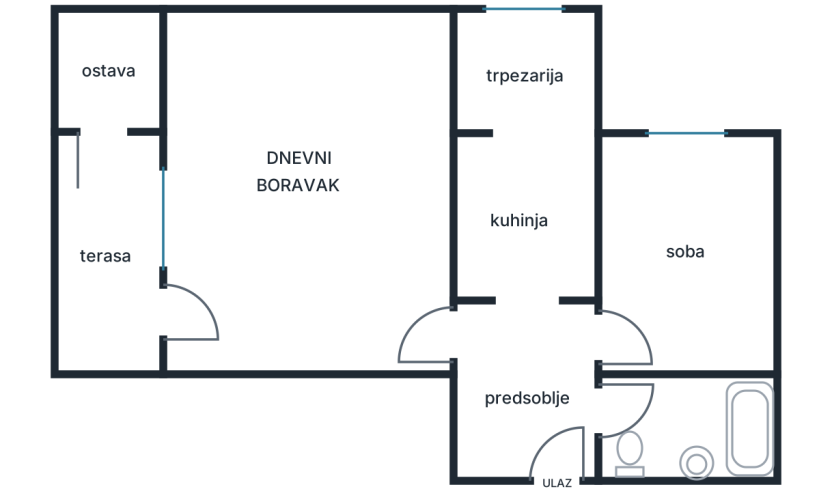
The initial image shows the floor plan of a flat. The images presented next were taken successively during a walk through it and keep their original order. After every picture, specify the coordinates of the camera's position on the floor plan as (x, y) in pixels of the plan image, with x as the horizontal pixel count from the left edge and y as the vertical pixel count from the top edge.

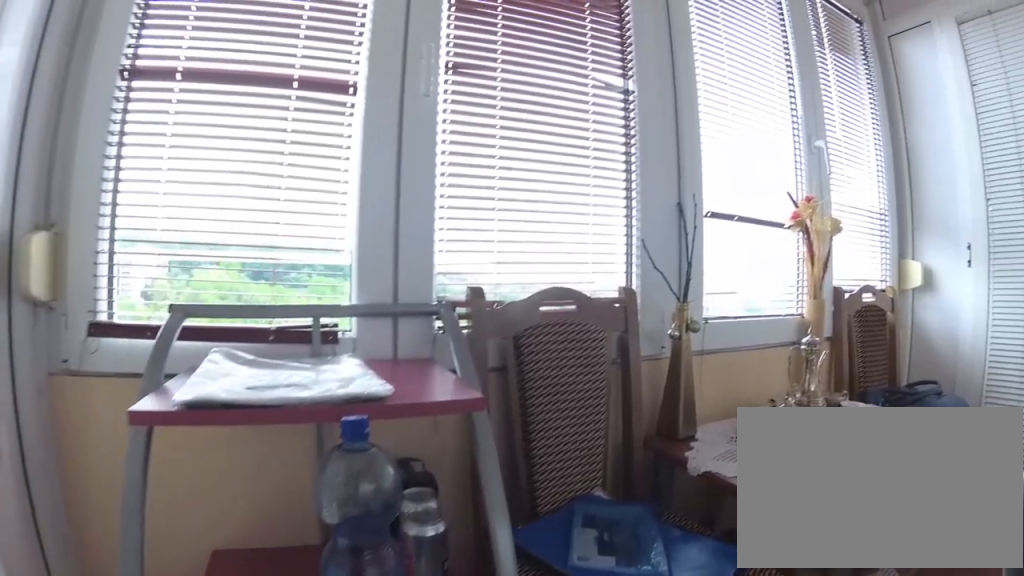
(142, 317)
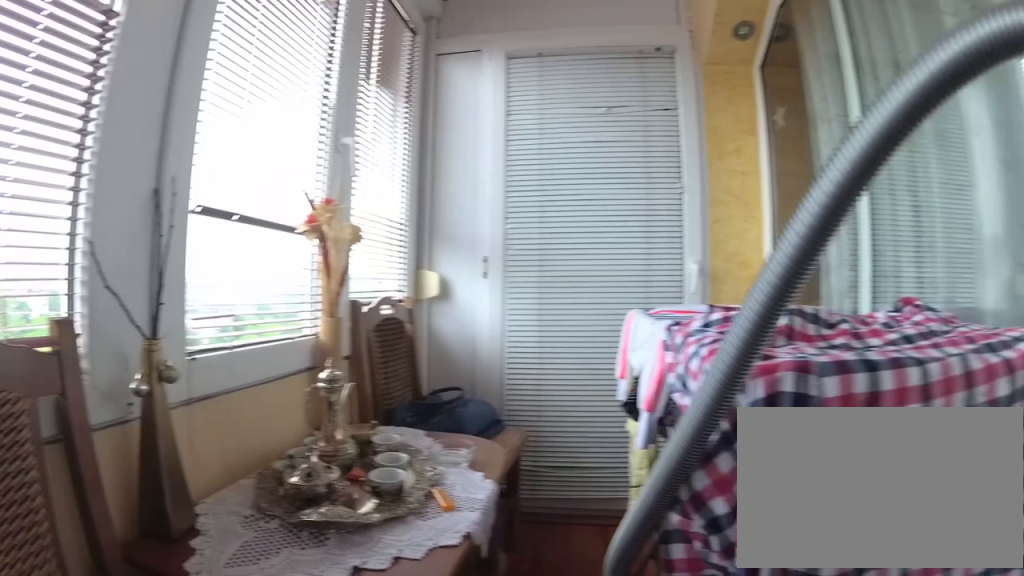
(120, 311)
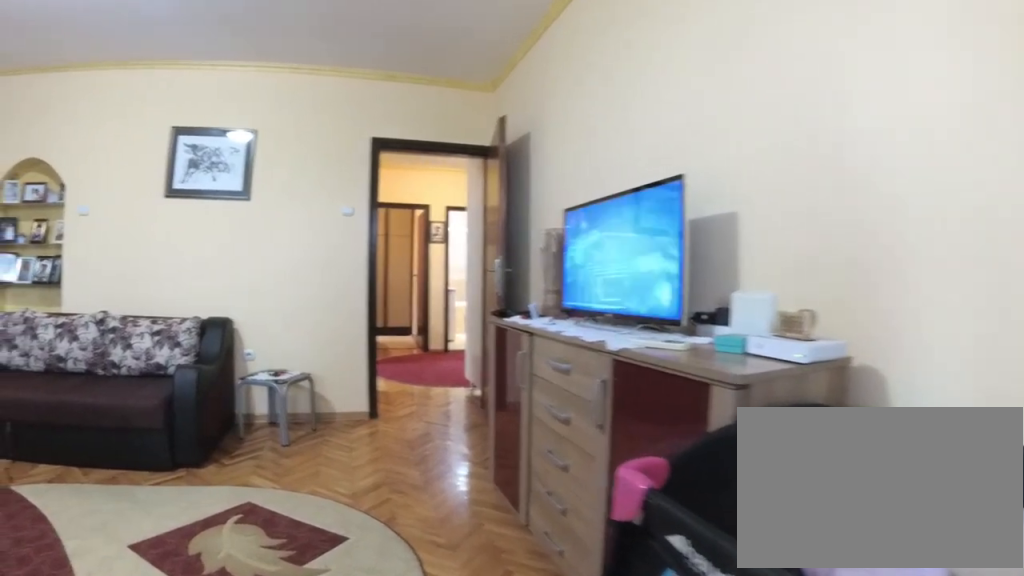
(184, 309)
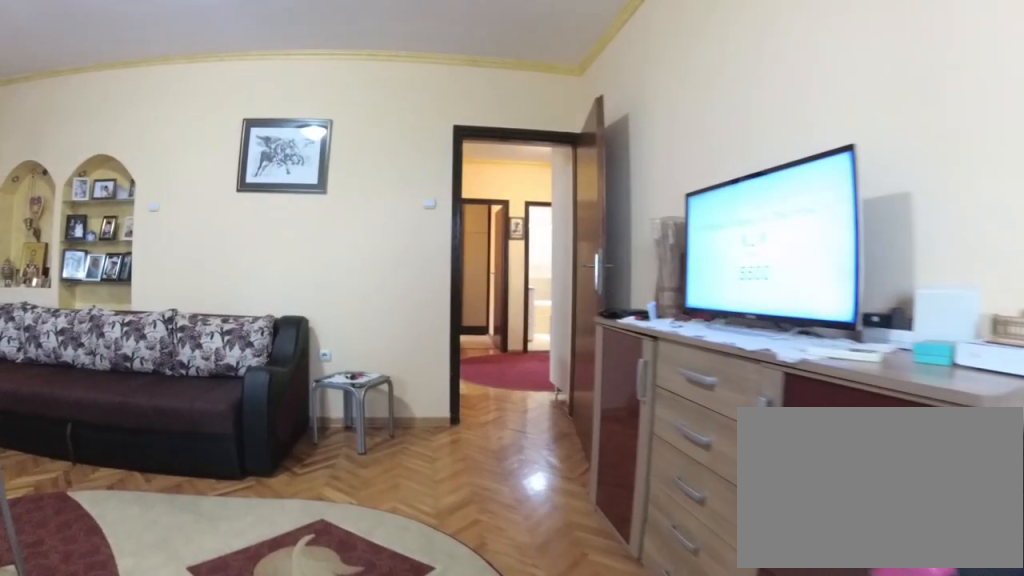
(207, 311)
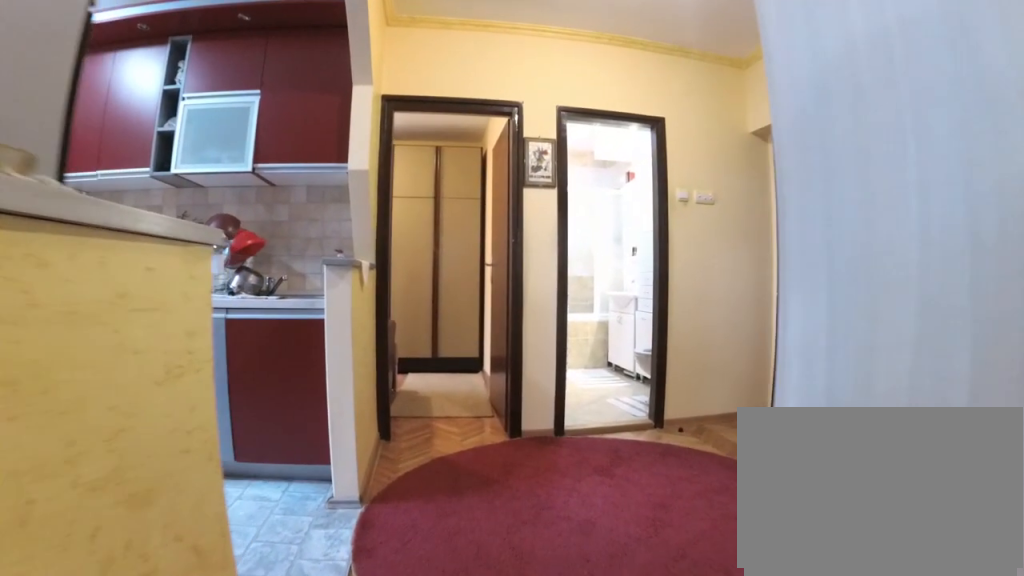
(436, 334)
